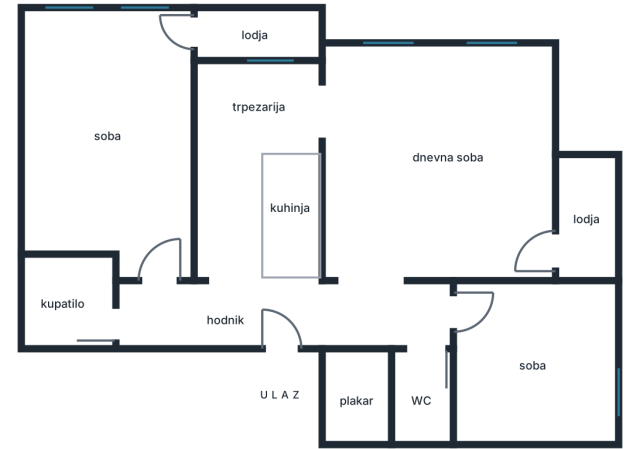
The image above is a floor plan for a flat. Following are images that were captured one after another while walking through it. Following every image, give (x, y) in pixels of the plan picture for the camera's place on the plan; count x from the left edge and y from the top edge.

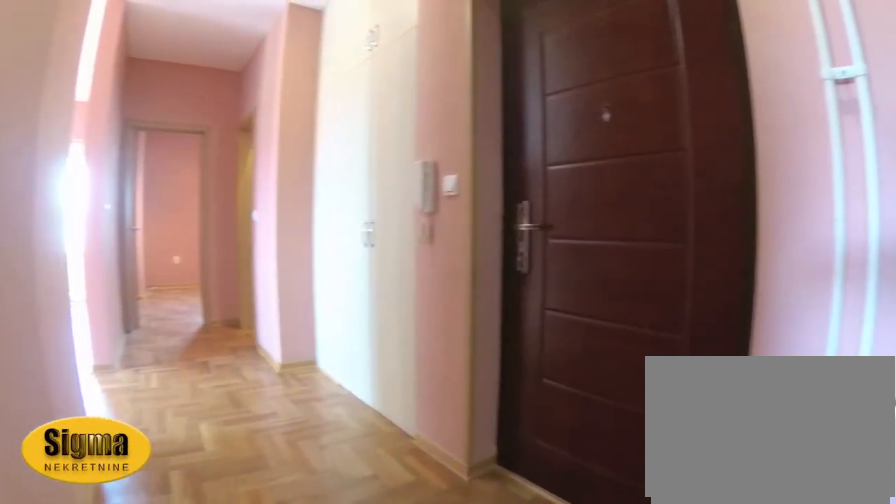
(218, 297)
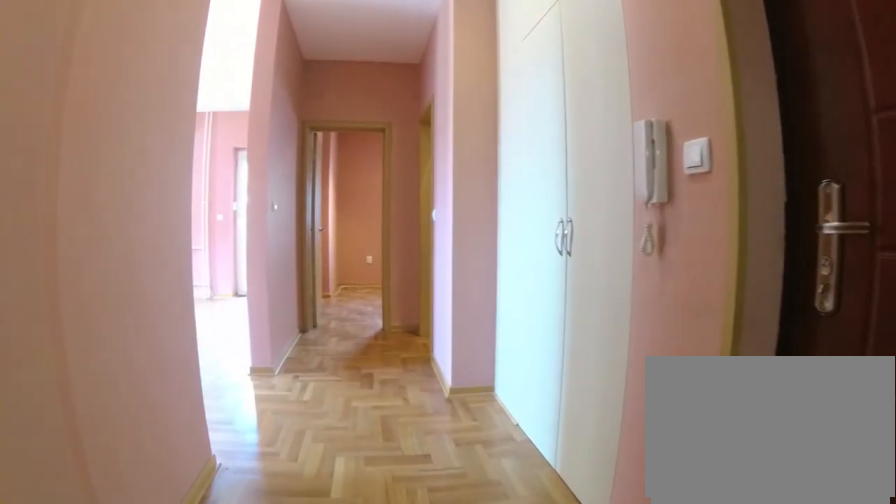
(235, 314)
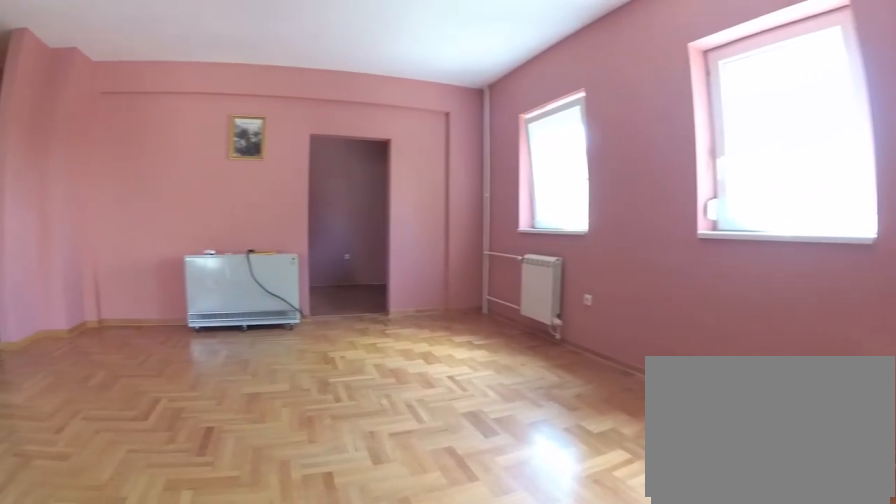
(537, 167)
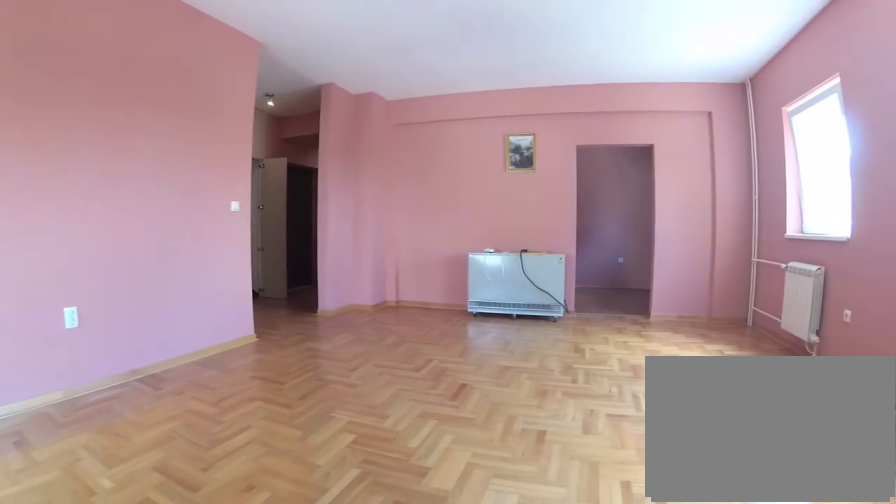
(534, 131)
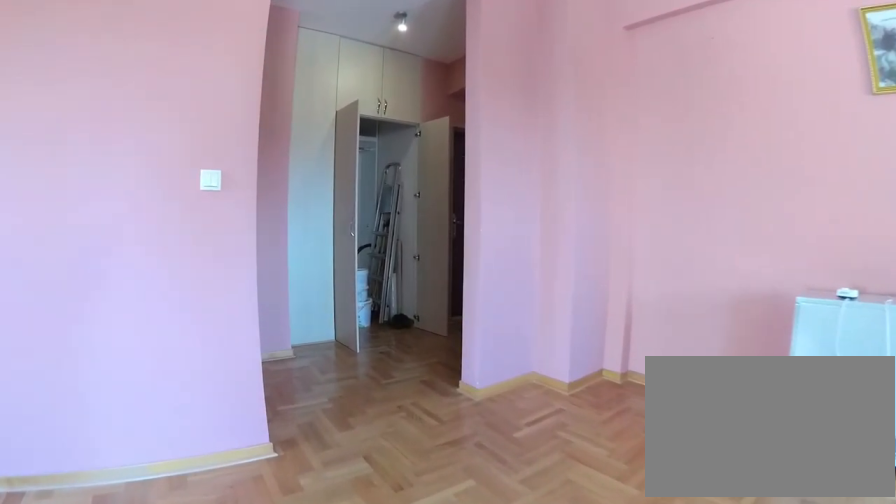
(408, 196)
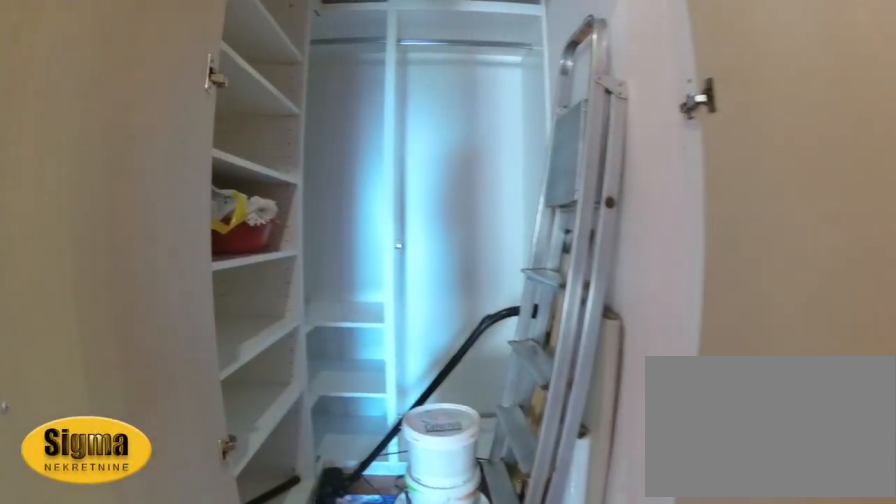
(369, 300)
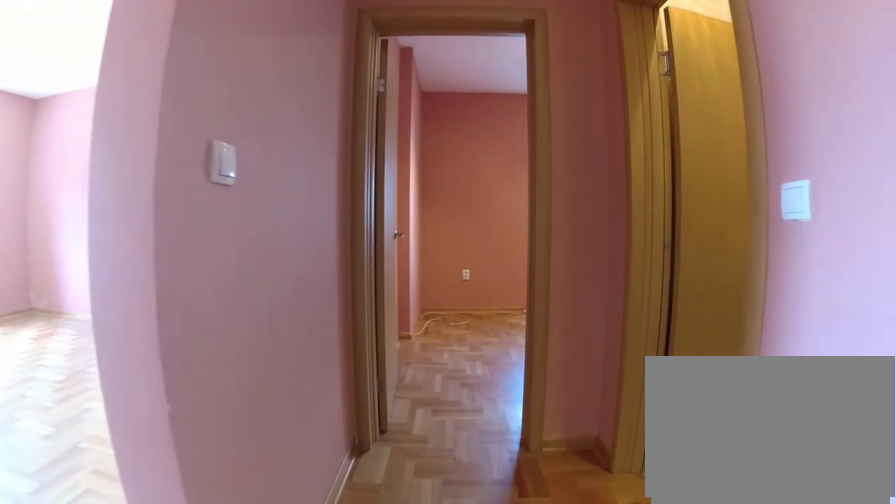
(363, 318)
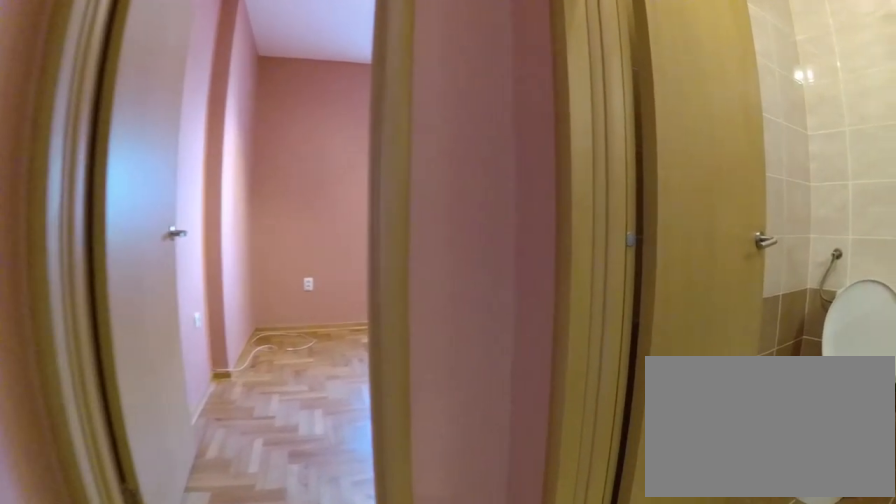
(385, 323)
